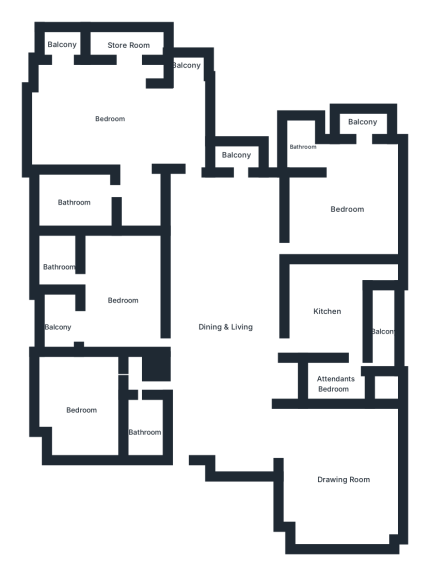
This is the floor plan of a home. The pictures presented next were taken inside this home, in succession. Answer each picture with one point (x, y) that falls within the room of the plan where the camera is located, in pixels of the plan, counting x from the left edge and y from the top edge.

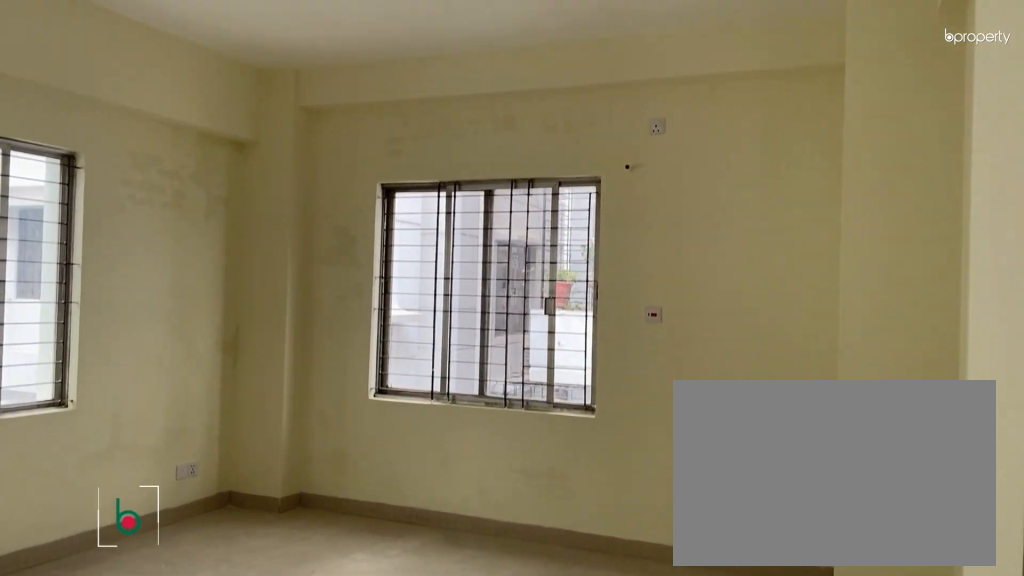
(342, 480)
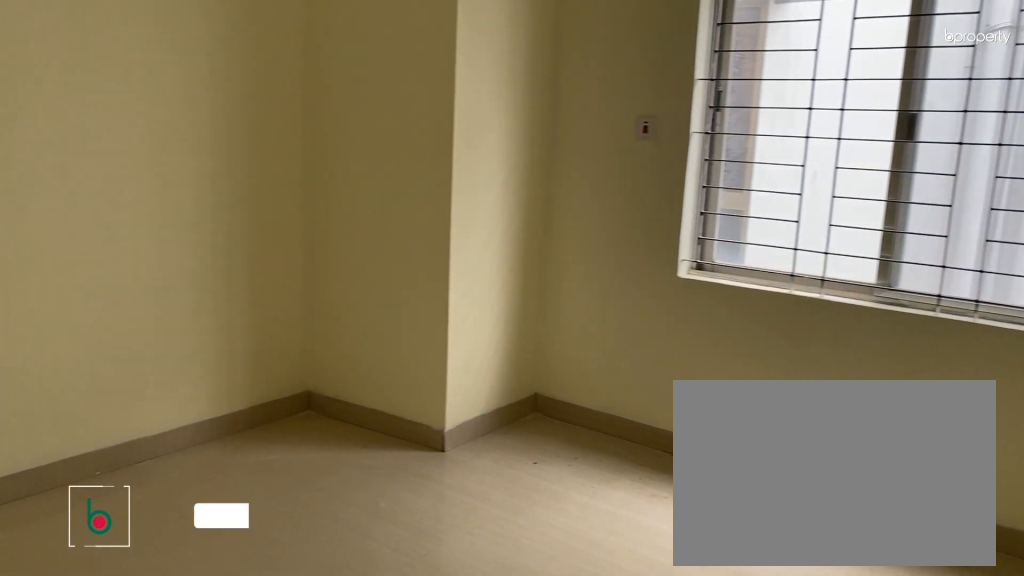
(83, 410)
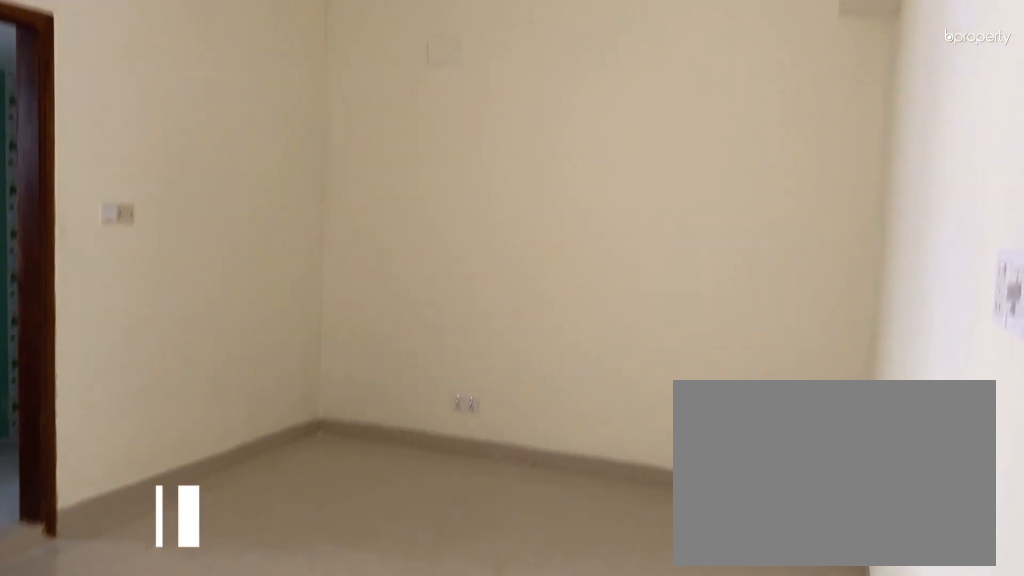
(124, 299)
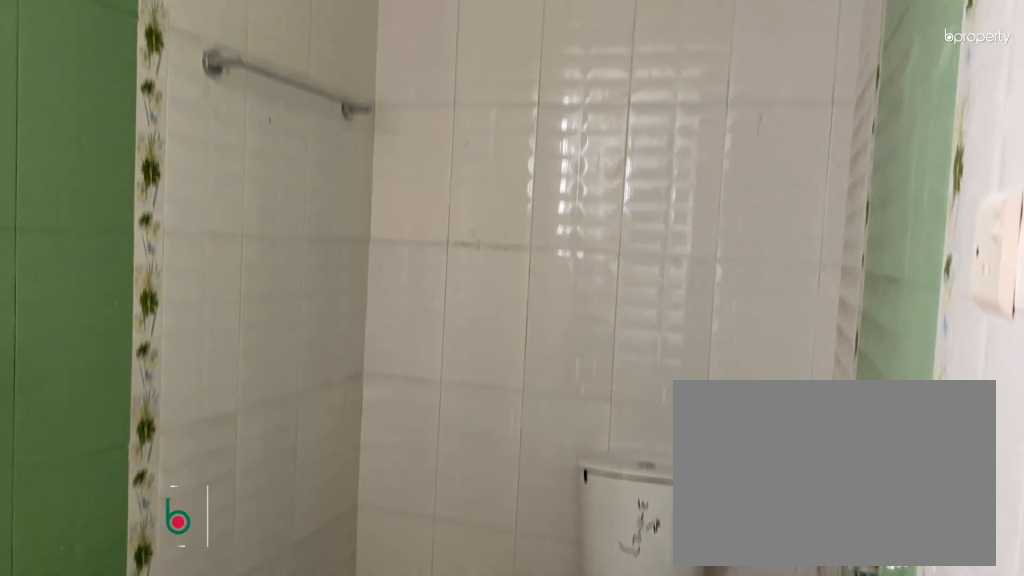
(58, 266)
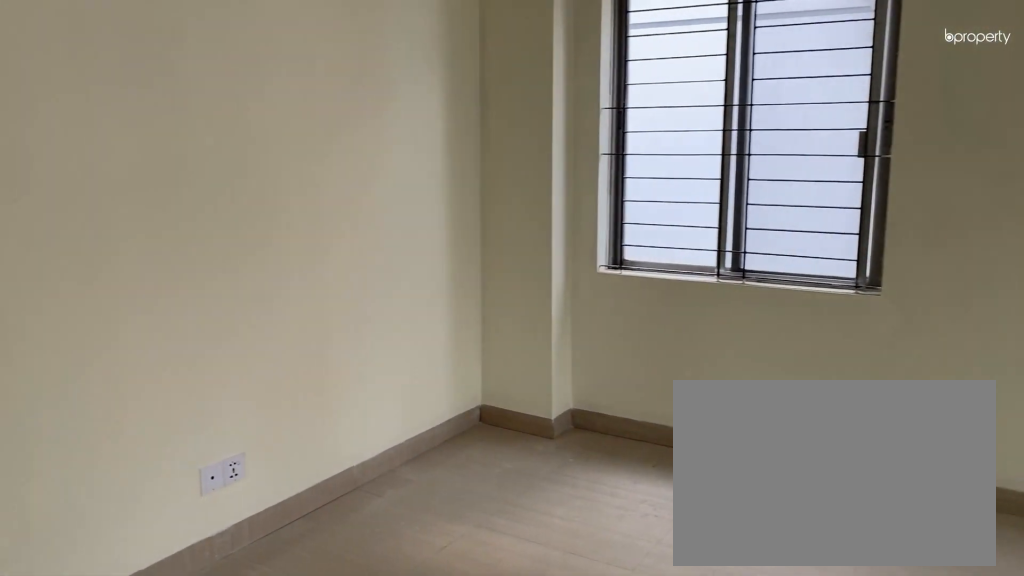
(113, 117)
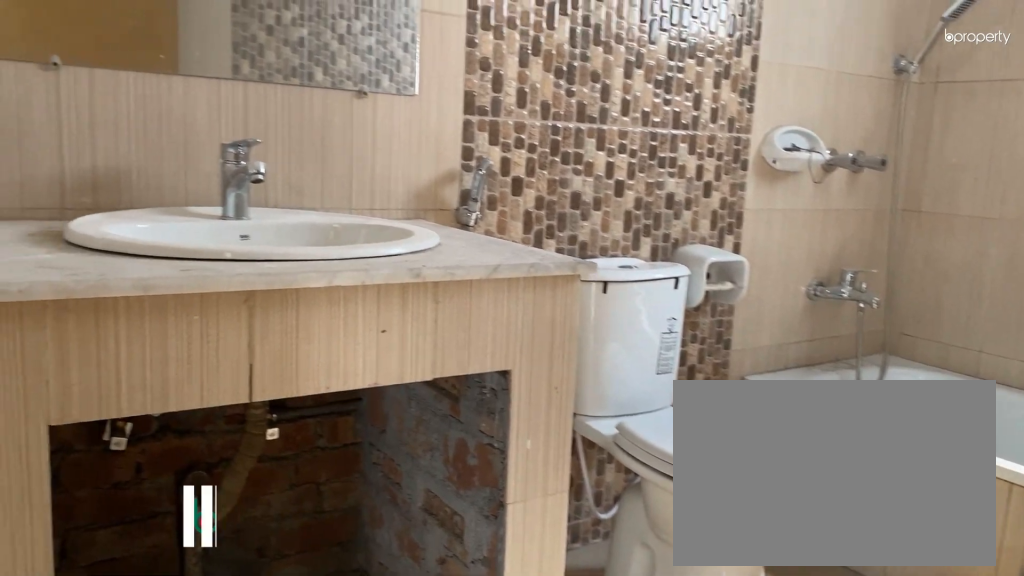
(76, 202)
